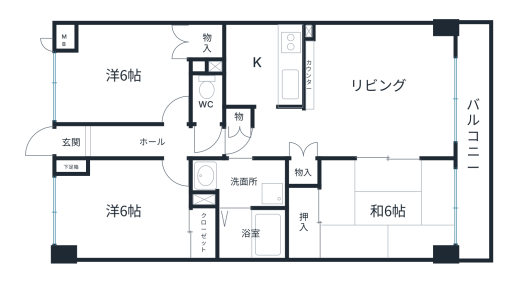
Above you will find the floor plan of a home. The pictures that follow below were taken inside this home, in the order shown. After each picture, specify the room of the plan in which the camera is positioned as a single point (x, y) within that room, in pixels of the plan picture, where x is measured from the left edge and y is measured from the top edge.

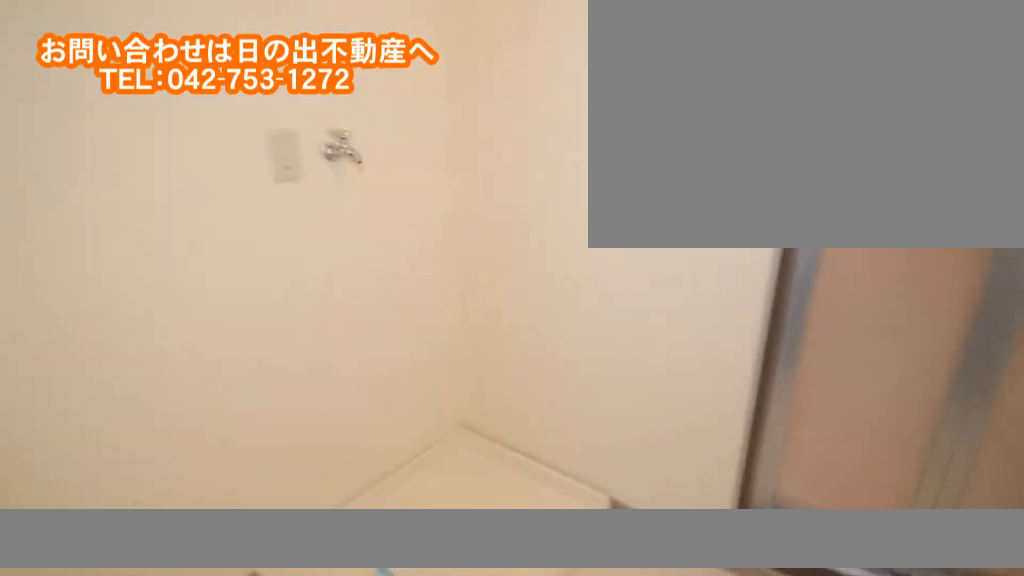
(258, 178)
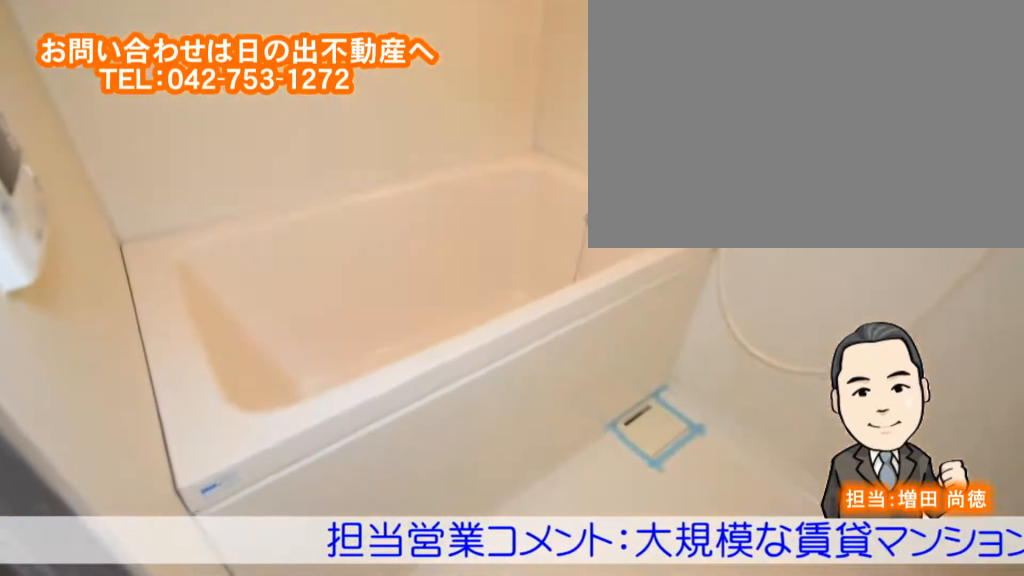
(252, 233)
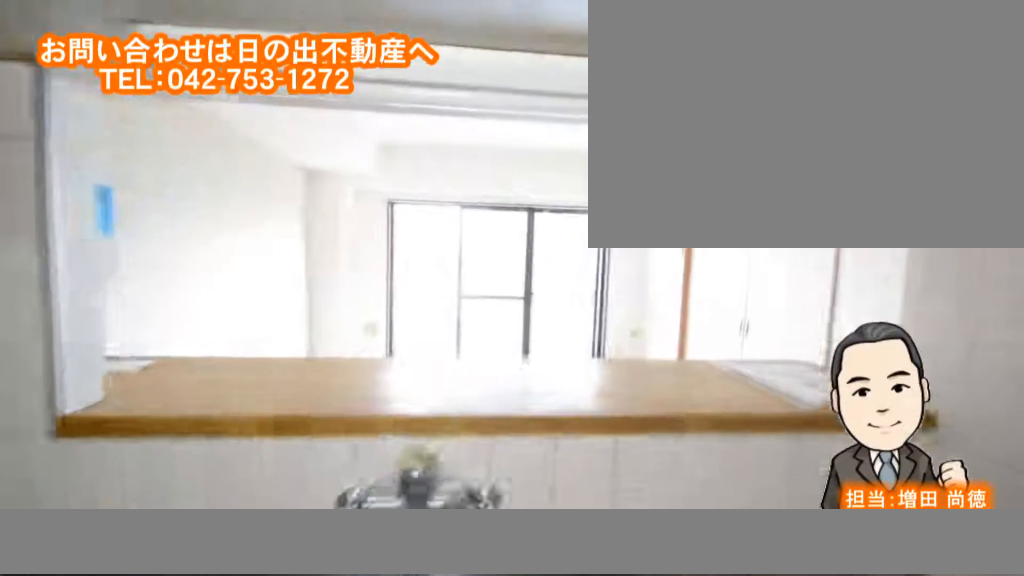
(254, 66)
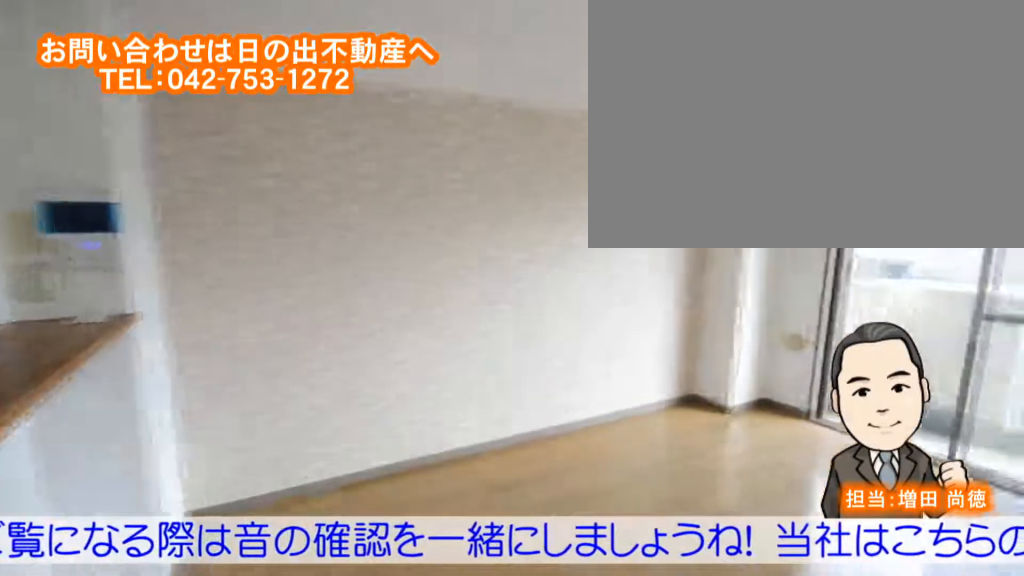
(374, 108)
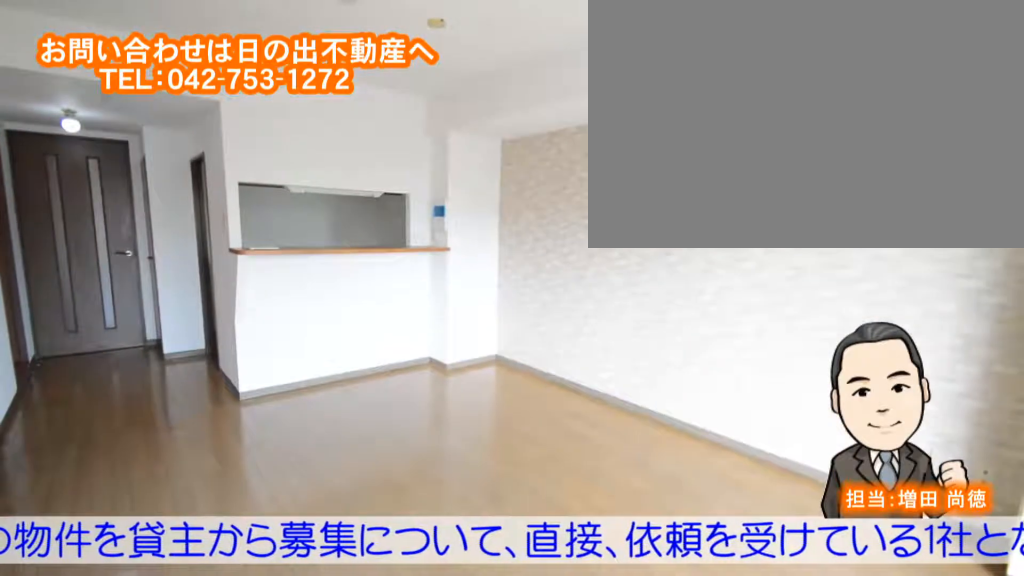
(374, 109)
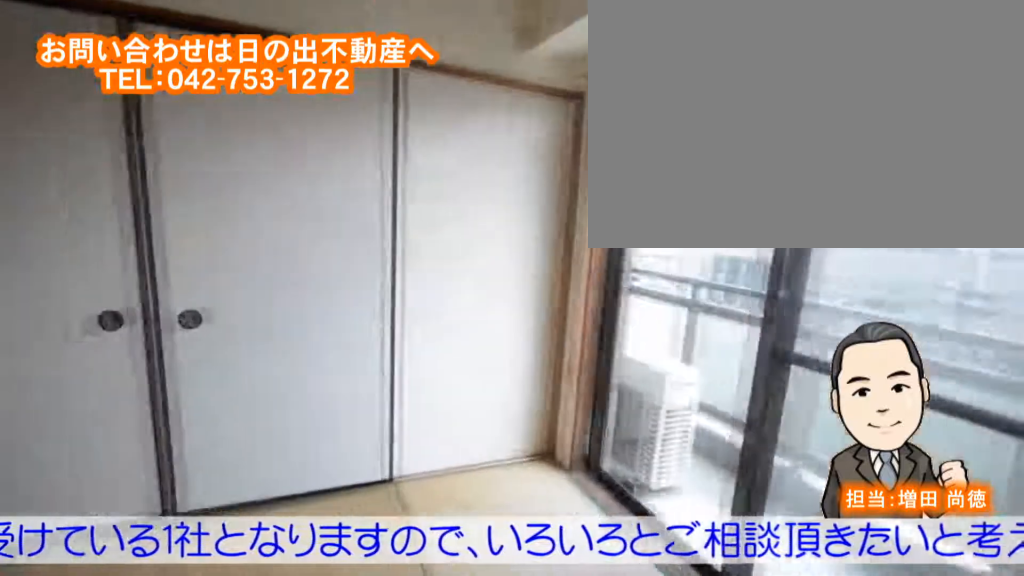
(353, 203)
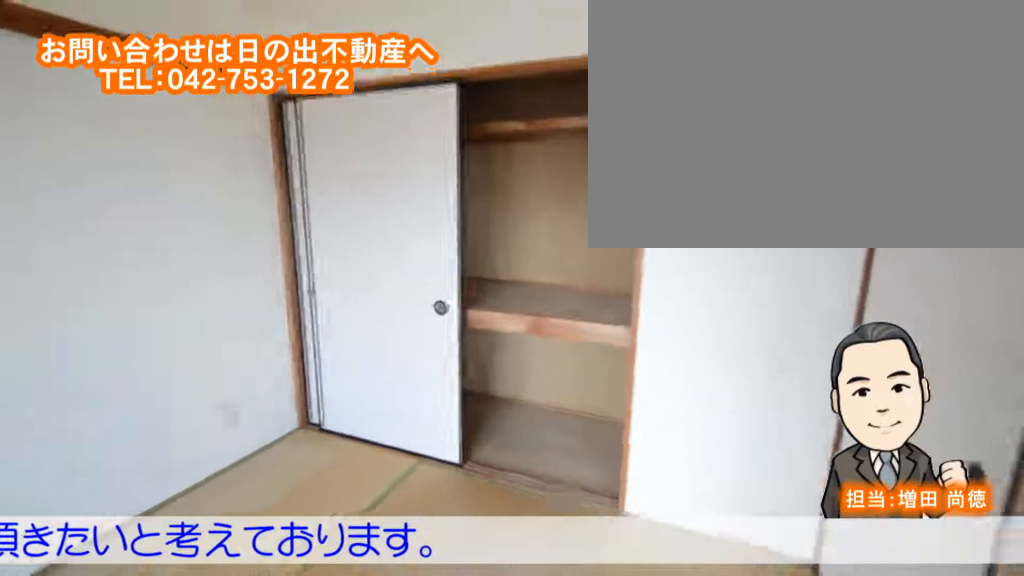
(353, 204)
